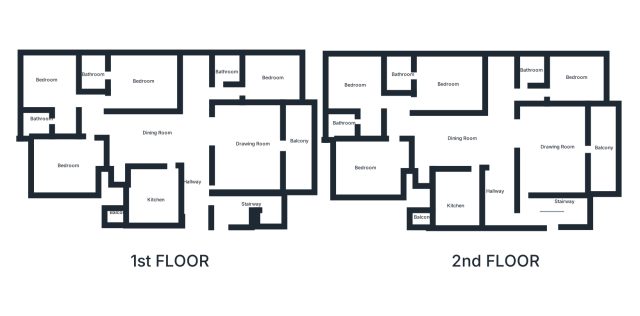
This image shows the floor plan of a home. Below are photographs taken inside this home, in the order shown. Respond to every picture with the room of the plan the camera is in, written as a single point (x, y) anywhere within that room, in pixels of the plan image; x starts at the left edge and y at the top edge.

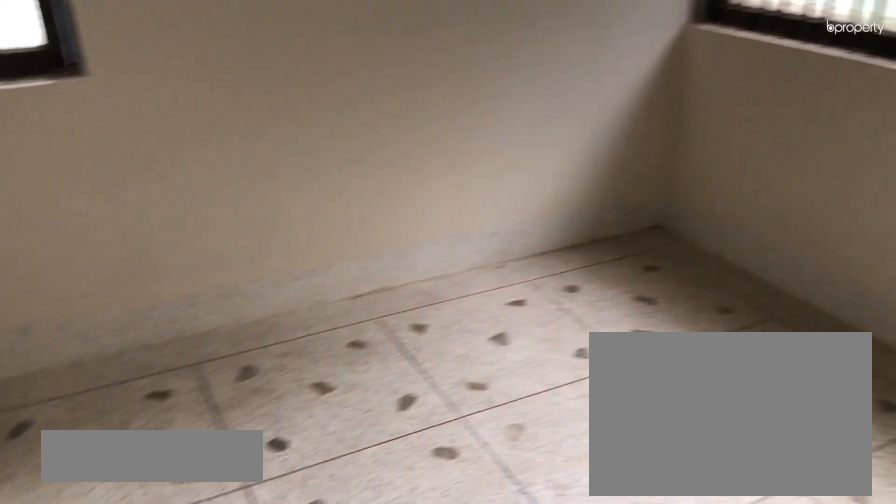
(578, 81)
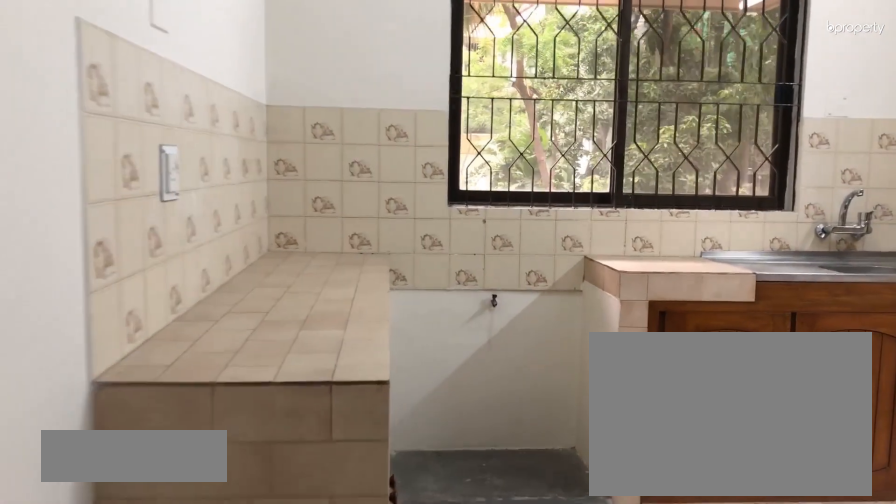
(458, 196)
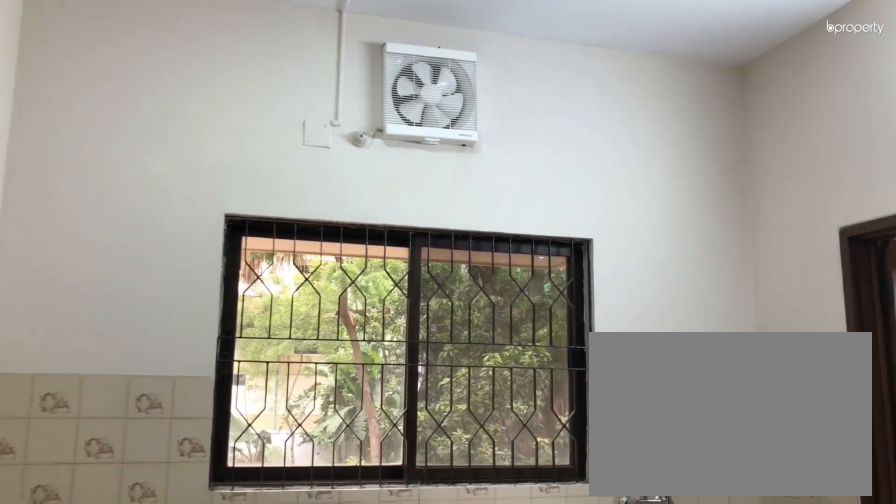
(462, 193)
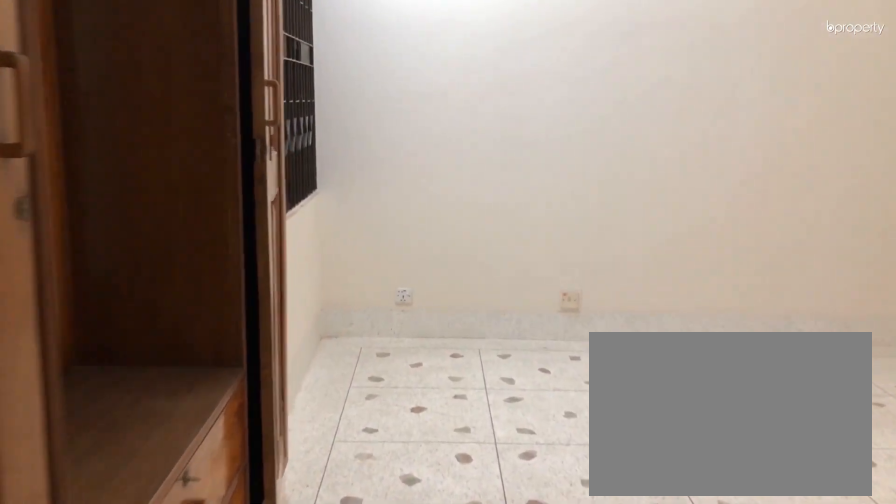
(378, 161)
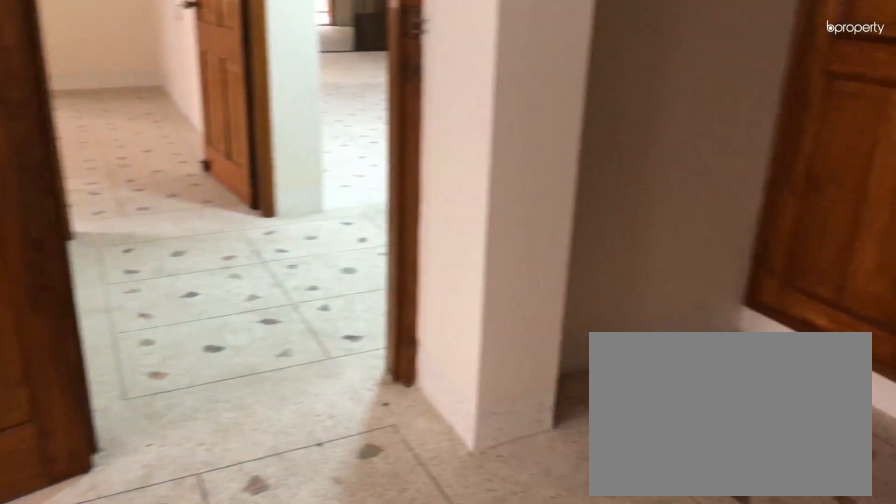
(358, 85)
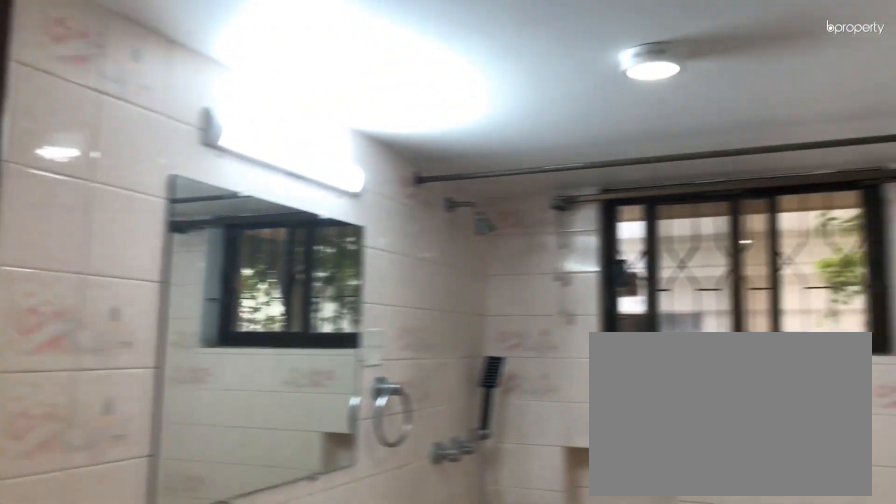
(344, 122)
